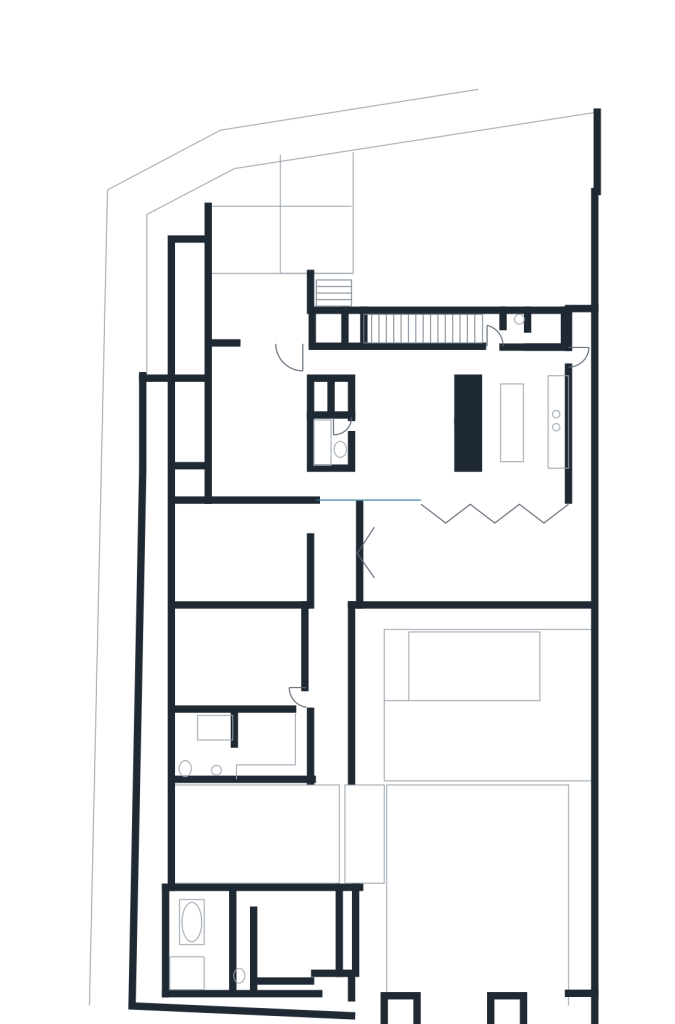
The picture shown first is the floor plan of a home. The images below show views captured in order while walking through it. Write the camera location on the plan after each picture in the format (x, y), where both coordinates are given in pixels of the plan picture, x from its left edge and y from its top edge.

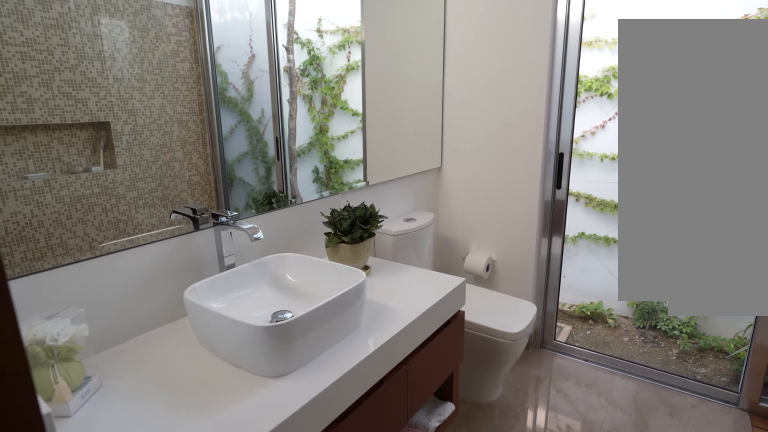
(221, 750)
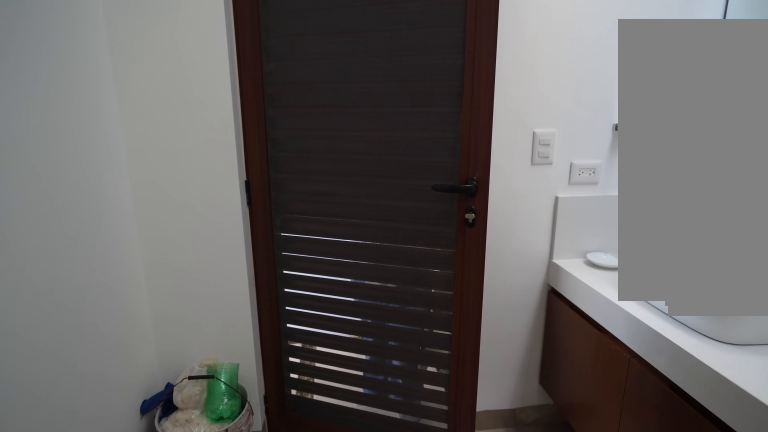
(528, 1007)
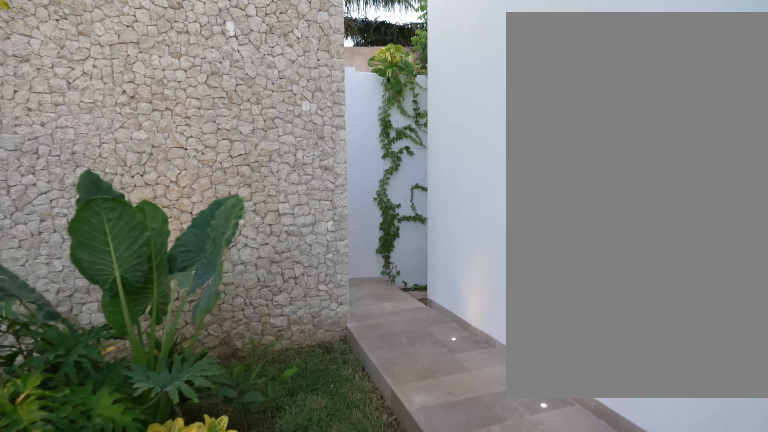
(377, 944)
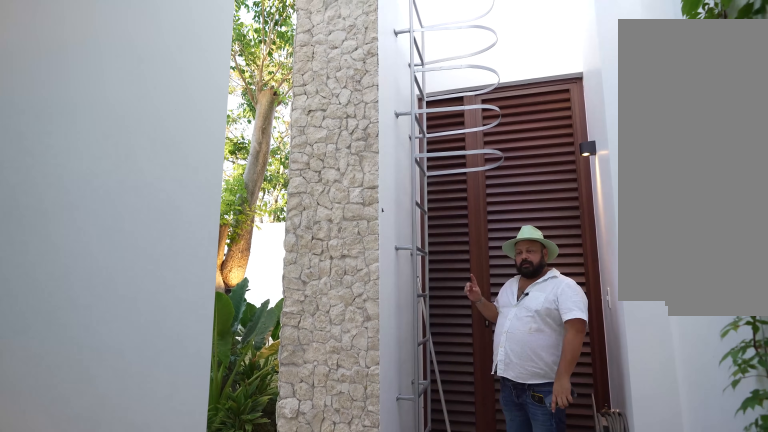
(356, 1010)
